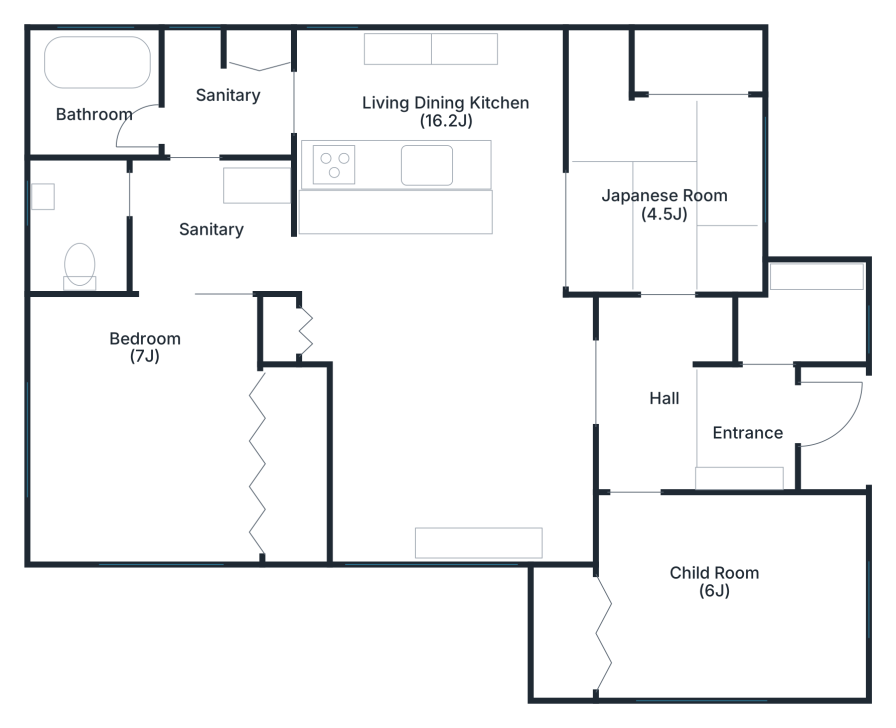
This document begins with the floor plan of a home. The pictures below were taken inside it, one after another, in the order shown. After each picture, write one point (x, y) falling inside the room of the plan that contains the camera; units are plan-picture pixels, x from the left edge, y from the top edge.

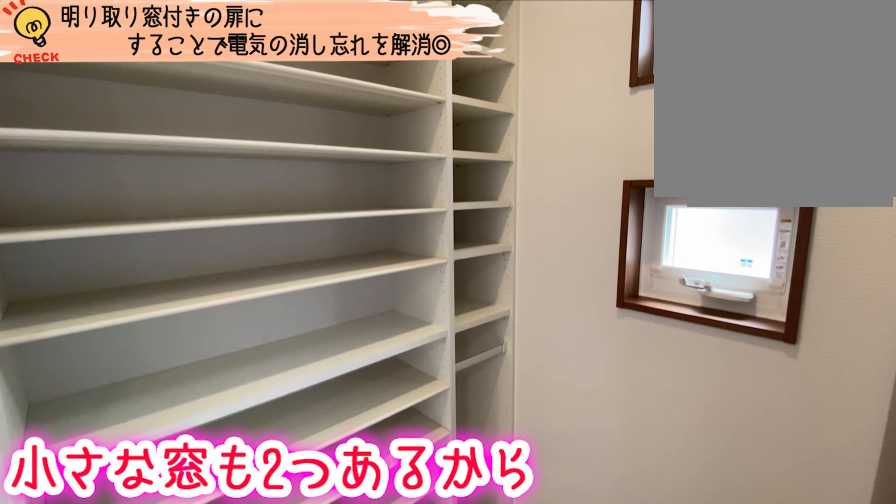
(805, 318)
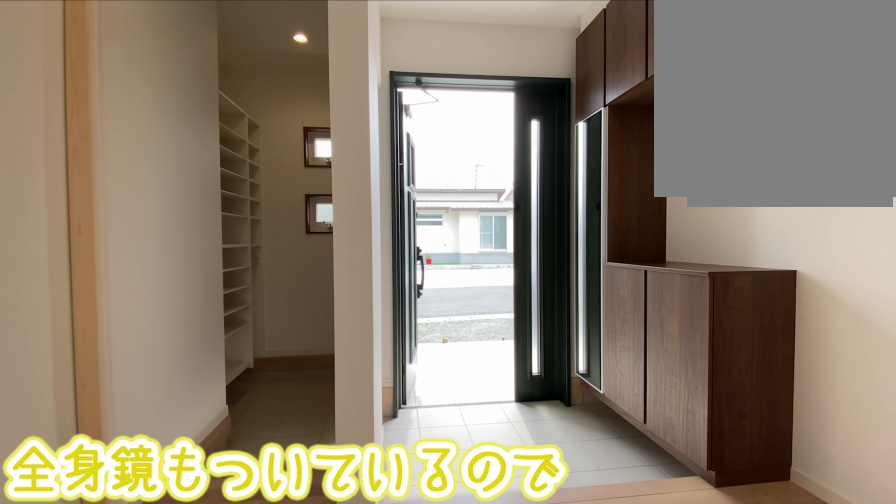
(743, 421)
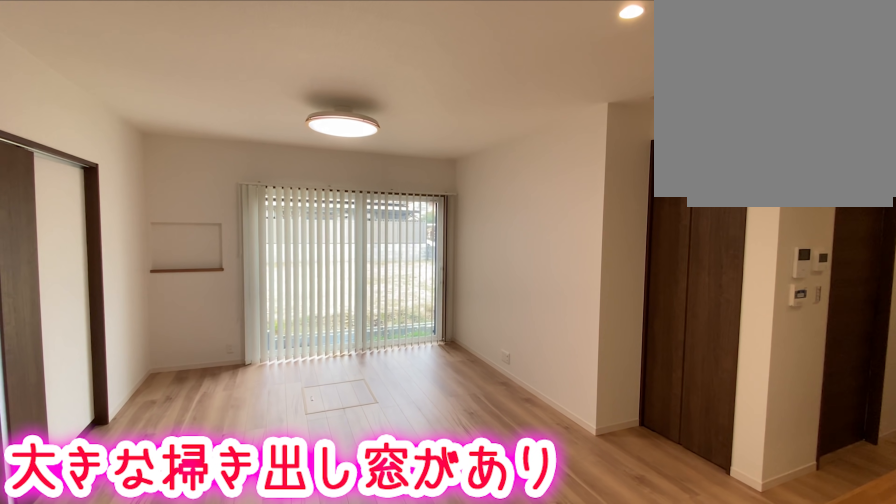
(450, 378)
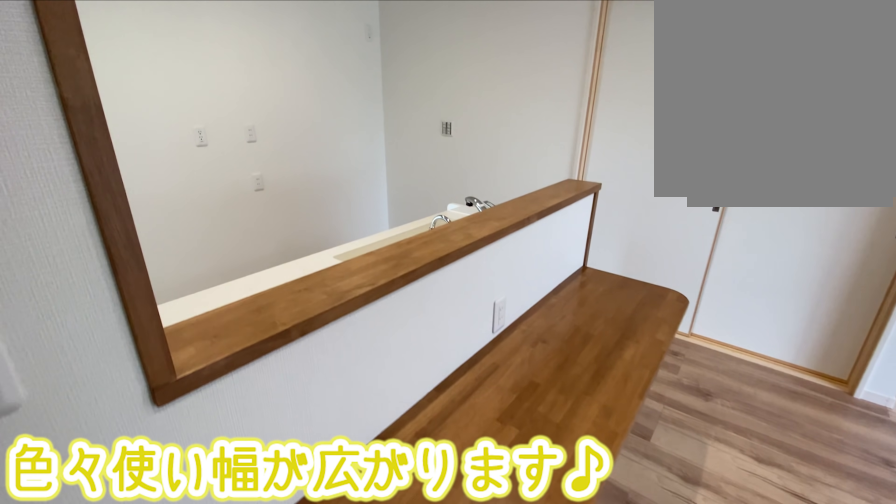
(450, 378)
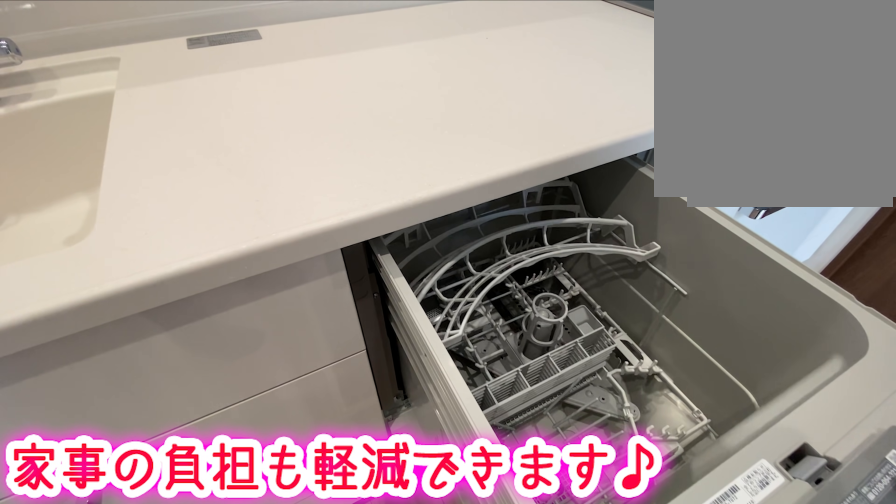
(400, 107)
